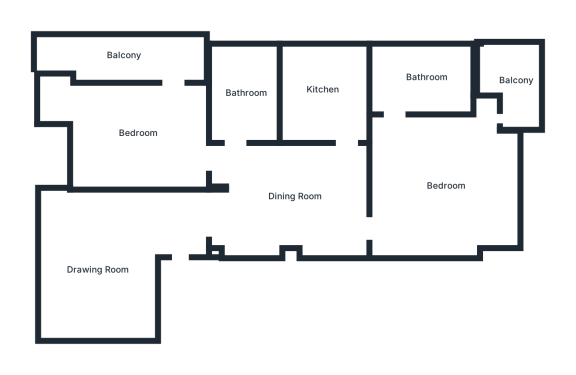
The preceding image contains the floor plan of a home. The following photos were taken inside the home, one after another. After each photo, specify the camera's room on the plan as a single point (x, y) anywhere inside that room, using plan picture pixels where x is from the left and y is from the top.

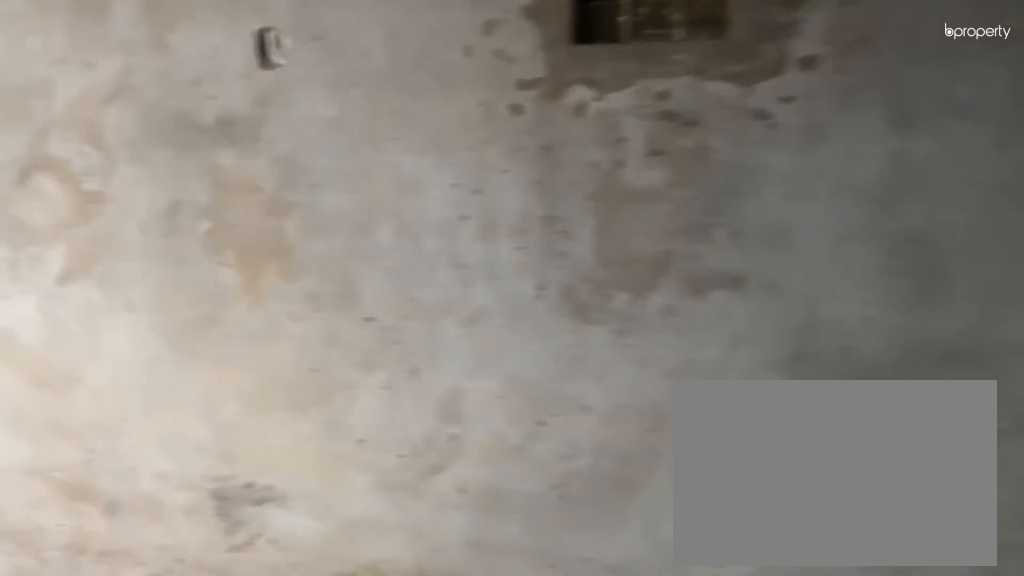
(148, 227)
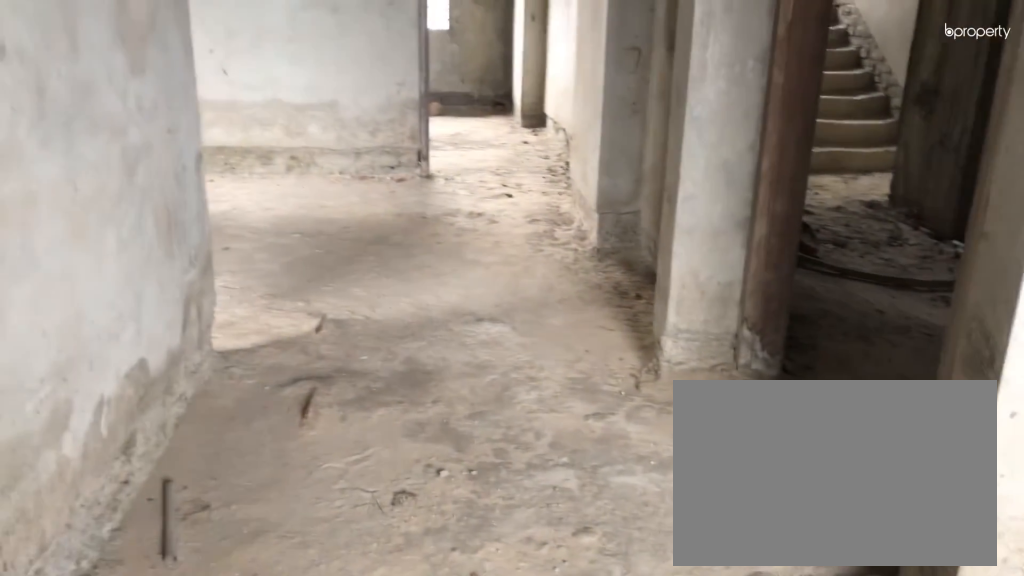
(97, 268)
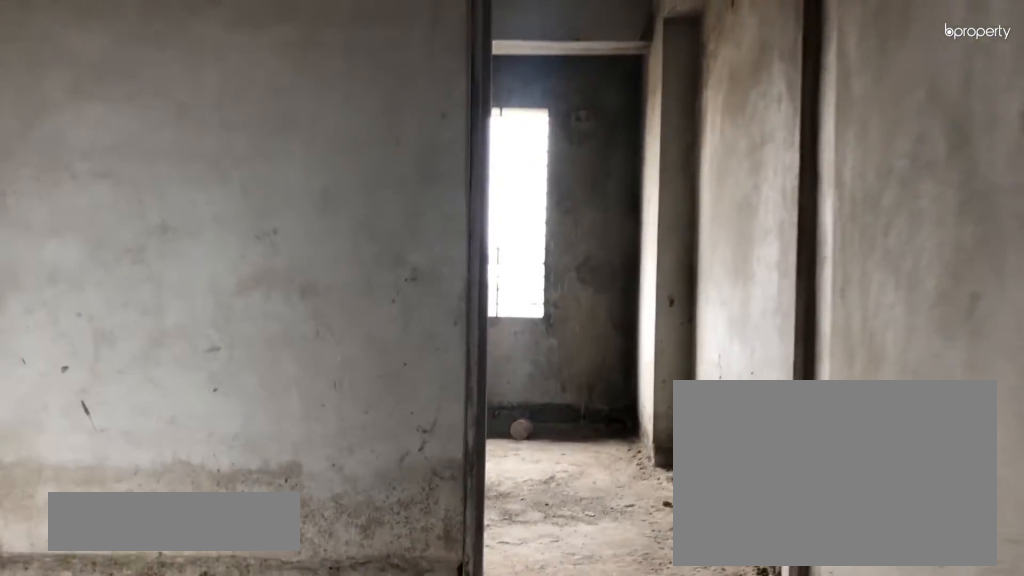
(290, 196)
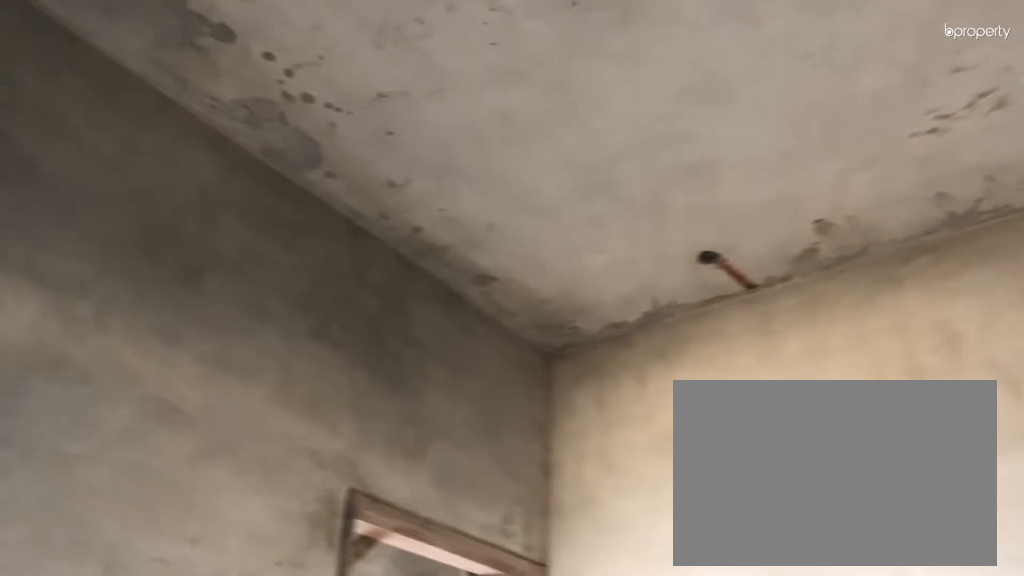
(290, 196)
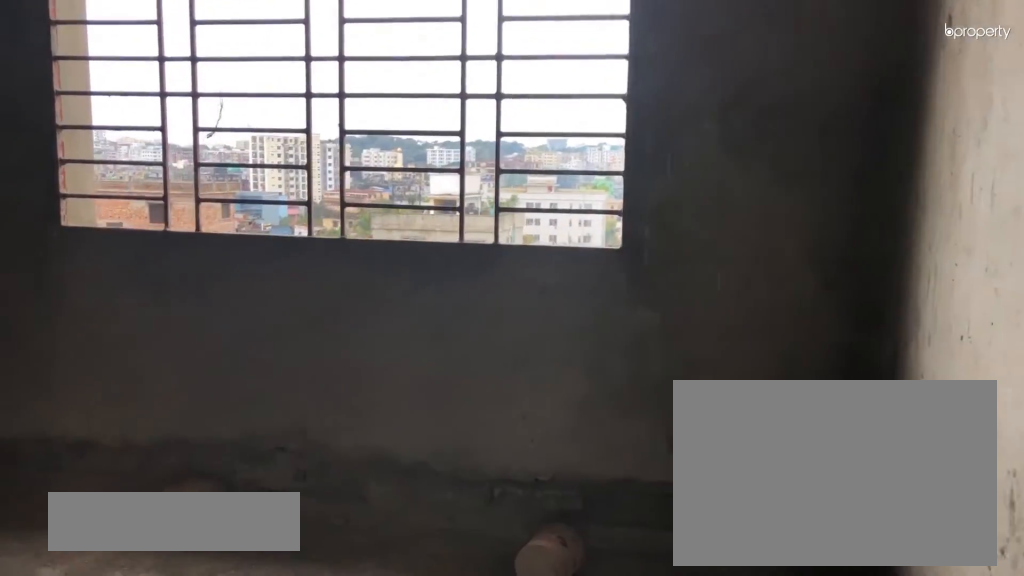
(446, 186)
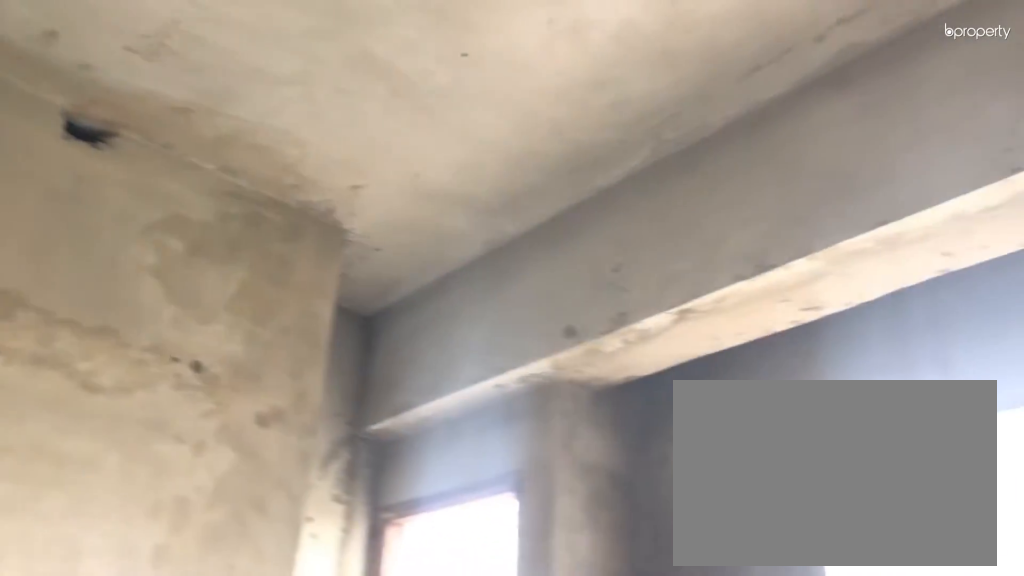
(446, 186)
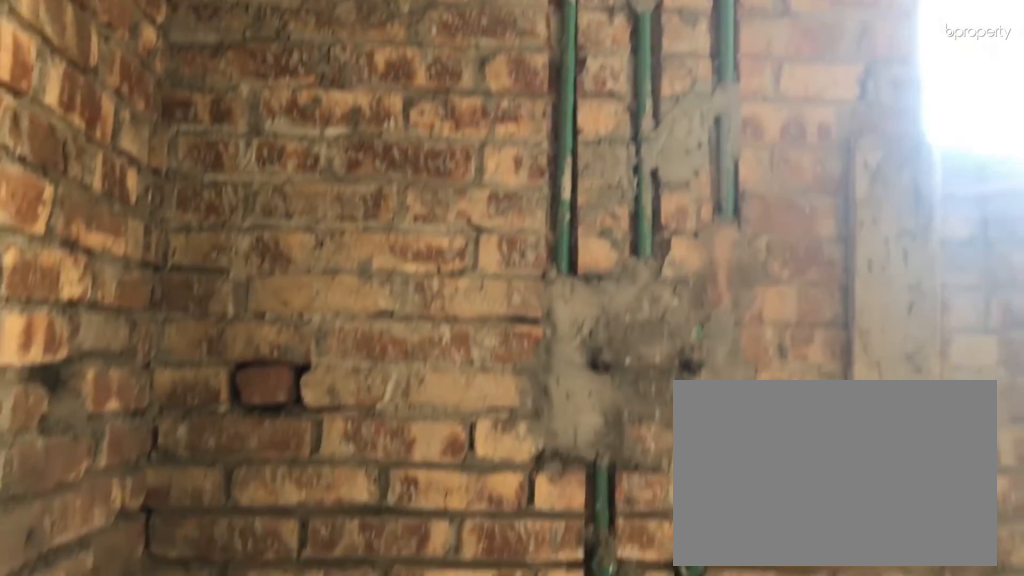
(427, 76)
